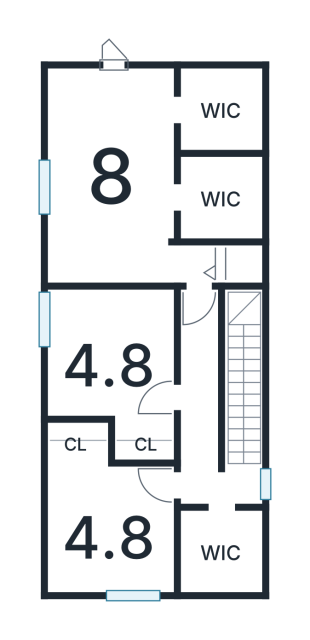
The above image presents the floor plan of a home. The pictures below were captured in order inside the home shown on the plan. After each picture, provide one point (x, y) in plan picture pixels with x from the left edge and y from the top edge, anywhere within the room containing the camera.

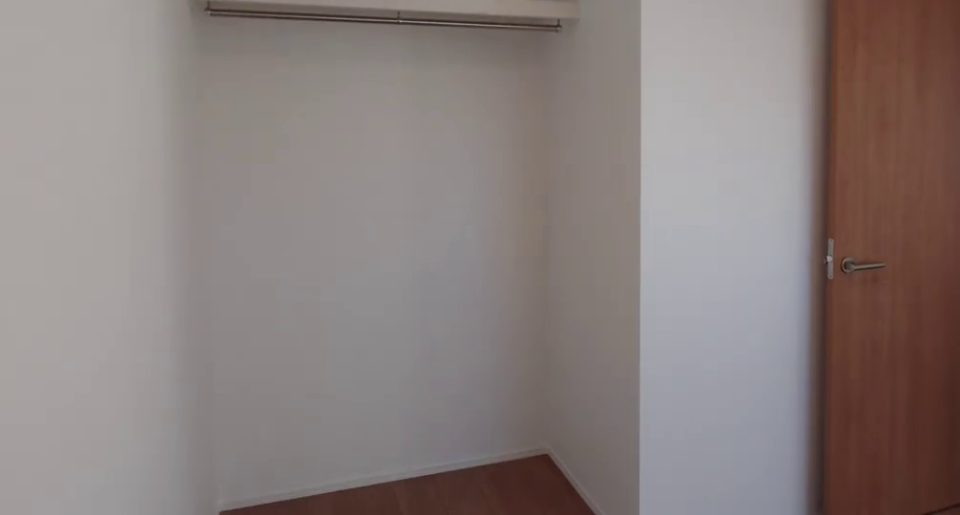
(107, 548)
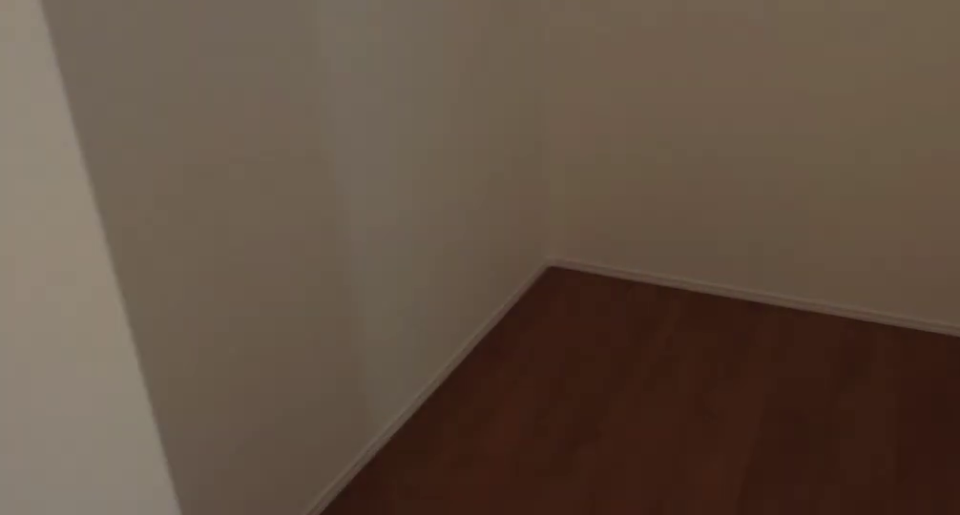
(217, 564)
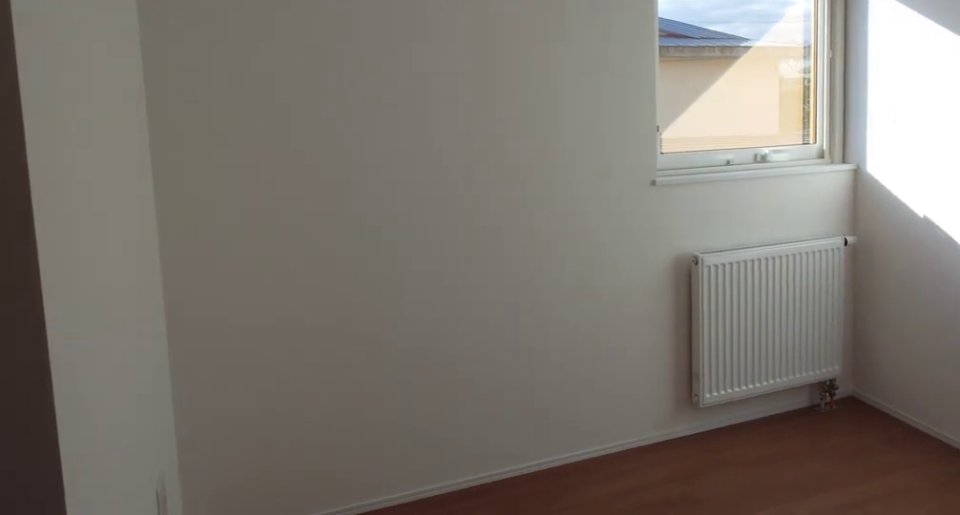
(114, 358)
